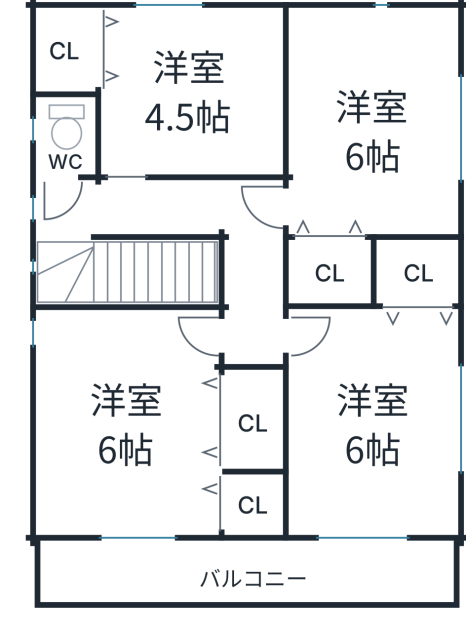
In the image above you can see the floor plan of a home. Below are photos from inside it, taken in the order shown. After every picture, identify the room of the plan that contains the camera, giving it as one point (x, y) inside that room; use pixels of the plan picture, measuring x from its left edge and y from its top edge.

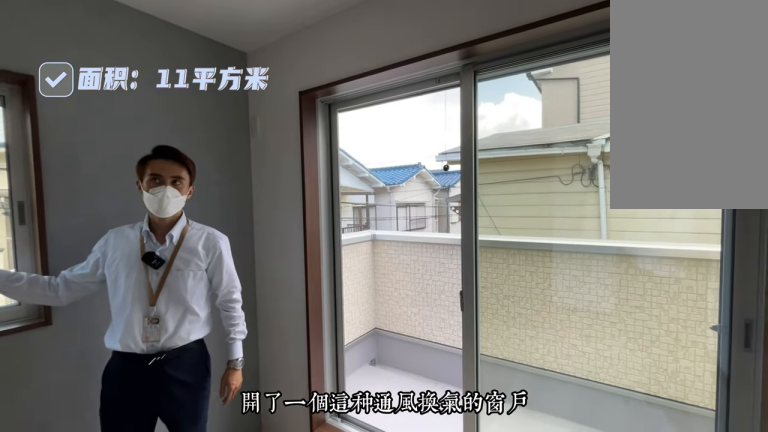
(365, 414)
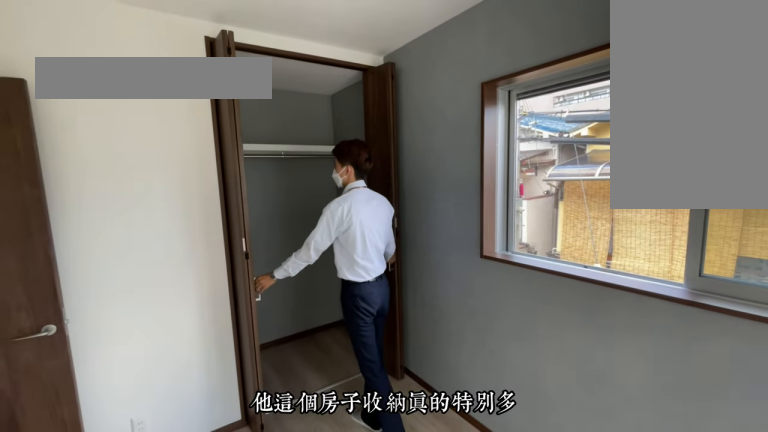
(365, 427)
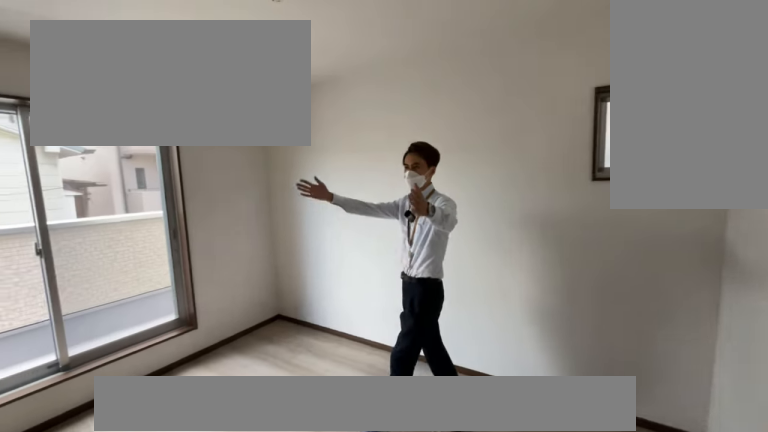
(131, 440)
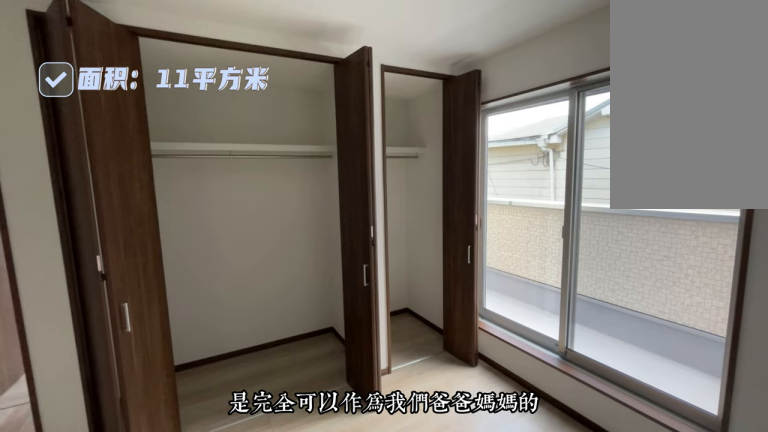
(134, 438)
